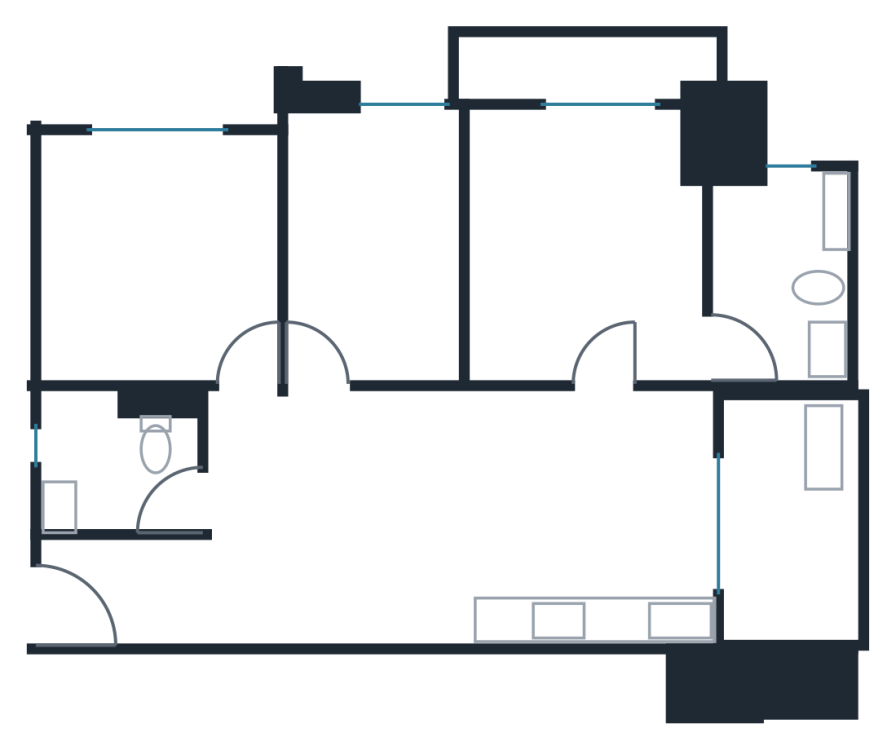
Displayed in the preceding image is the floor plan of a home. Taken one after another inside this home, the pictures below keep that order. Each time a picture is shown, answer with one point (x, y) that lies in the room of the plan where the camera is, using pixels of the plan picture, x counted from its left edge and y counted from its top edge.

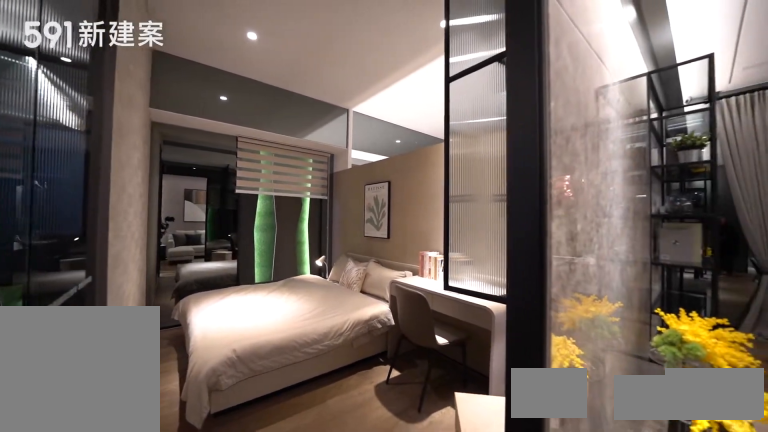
(379, 237)
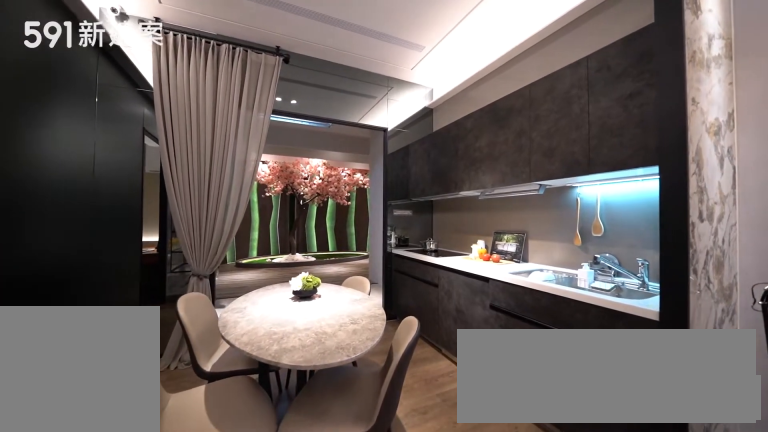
(596, 519)
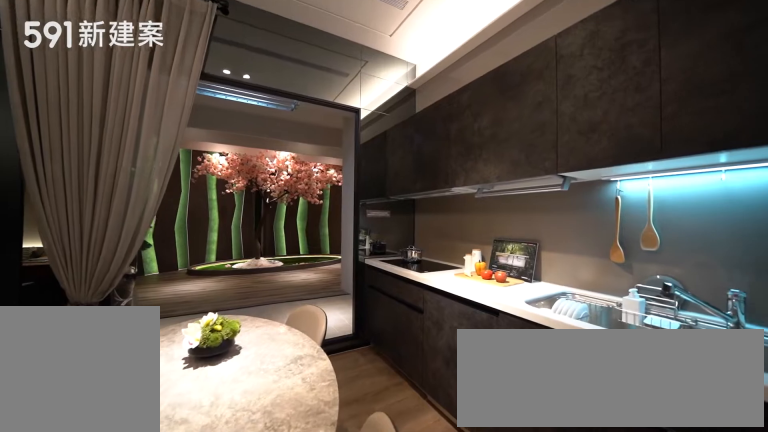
(596, 519)
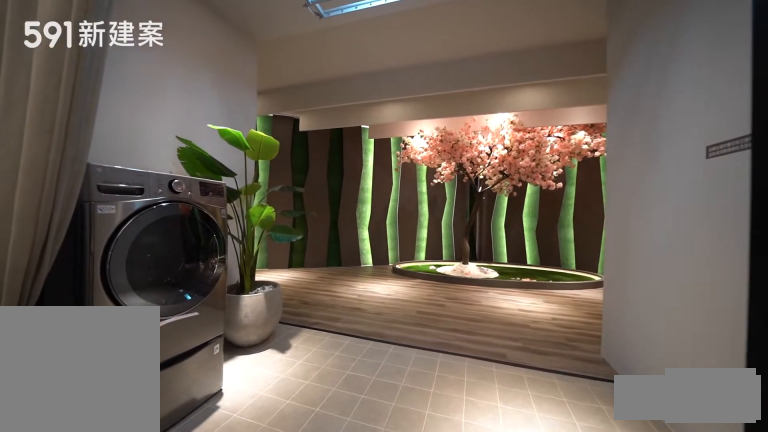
(793, 520)
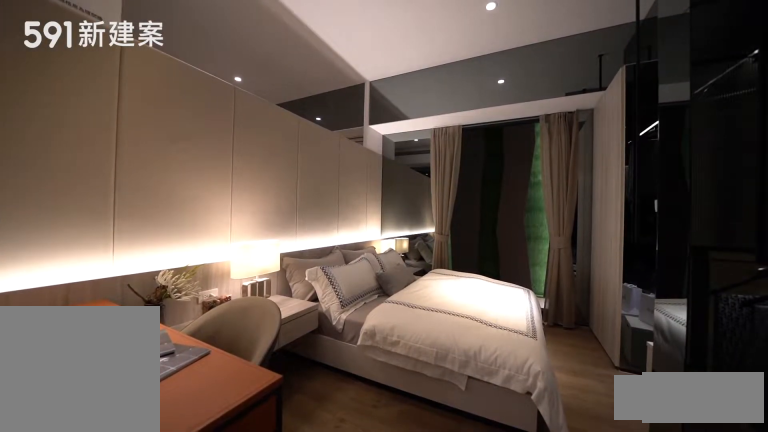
(589, 237)
